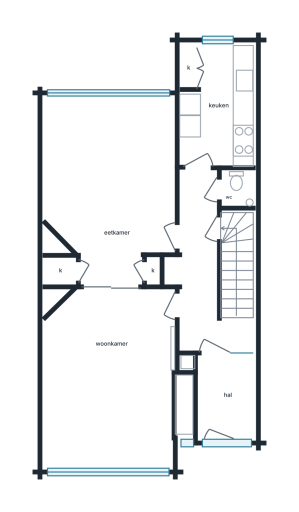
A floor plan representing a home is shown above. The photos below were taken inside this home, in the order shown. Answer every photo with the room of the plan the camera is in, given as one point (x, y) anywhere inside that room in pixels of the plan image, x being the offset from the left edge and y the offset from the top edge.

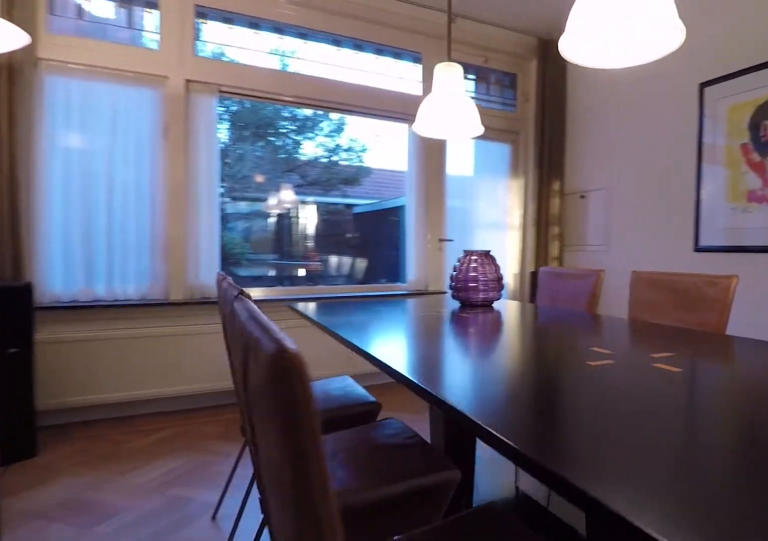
(114, 185)
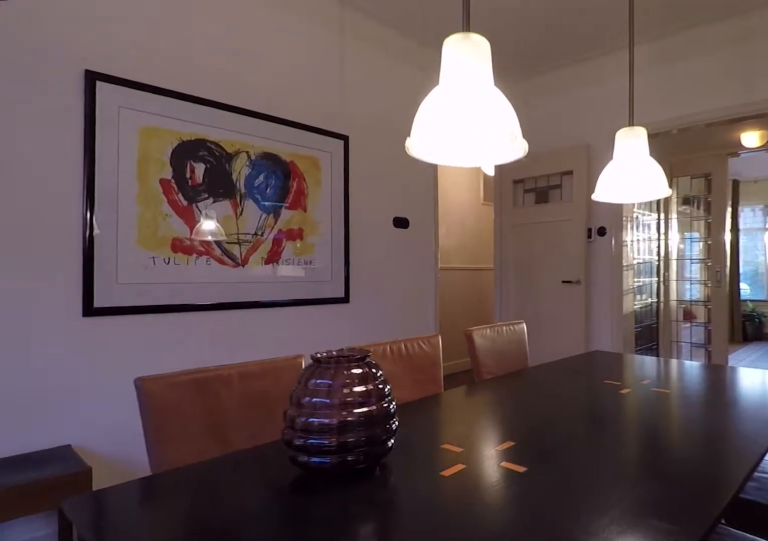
(114, 185)
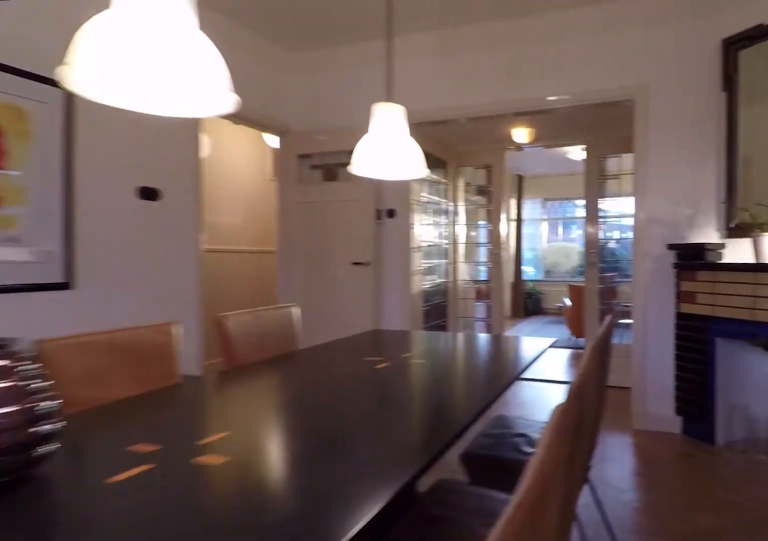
(114, 185)
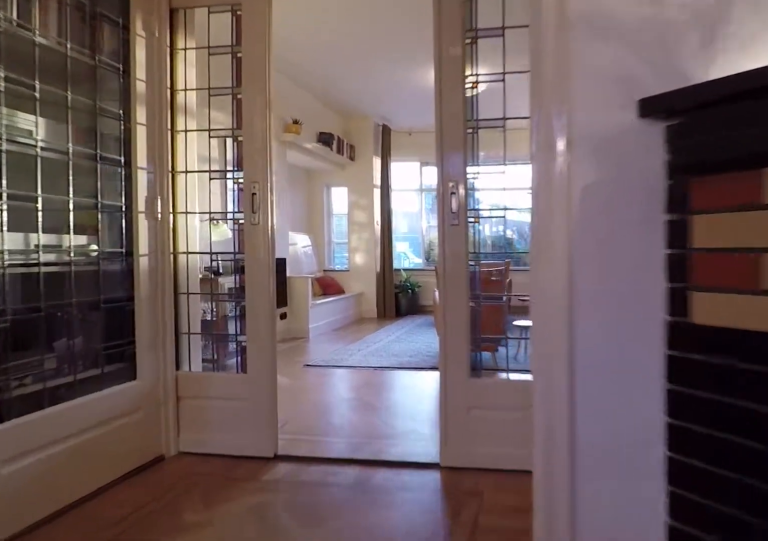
(114, 185)
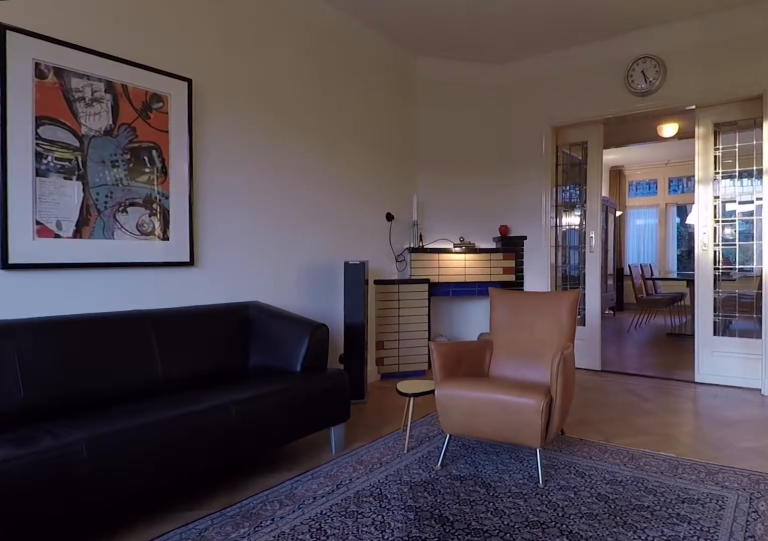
(117, 373)
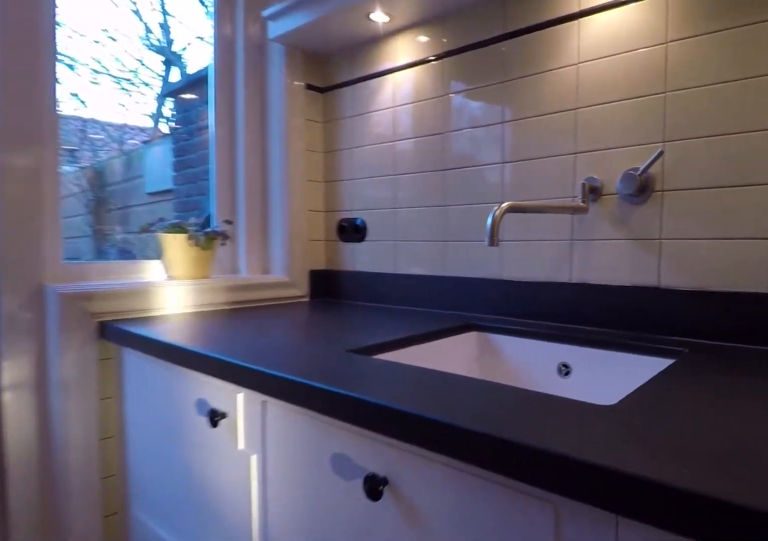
(220, 108)
